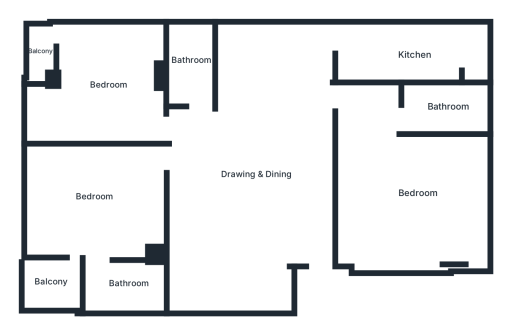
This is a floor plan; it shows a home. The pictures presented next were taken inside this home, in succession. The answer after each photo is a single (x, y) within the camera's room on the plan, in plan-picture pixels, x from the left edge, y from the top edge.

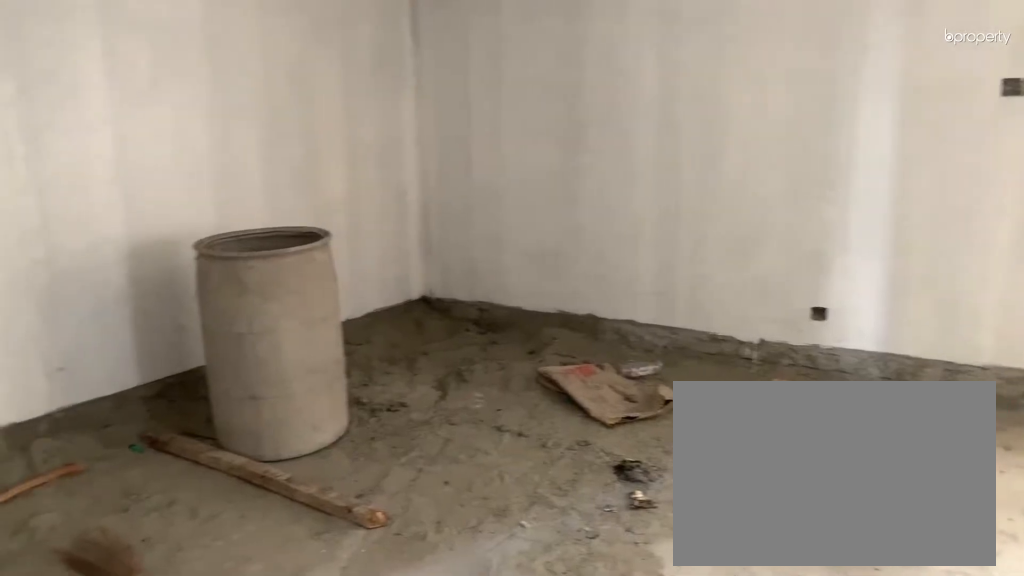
(257, 173)
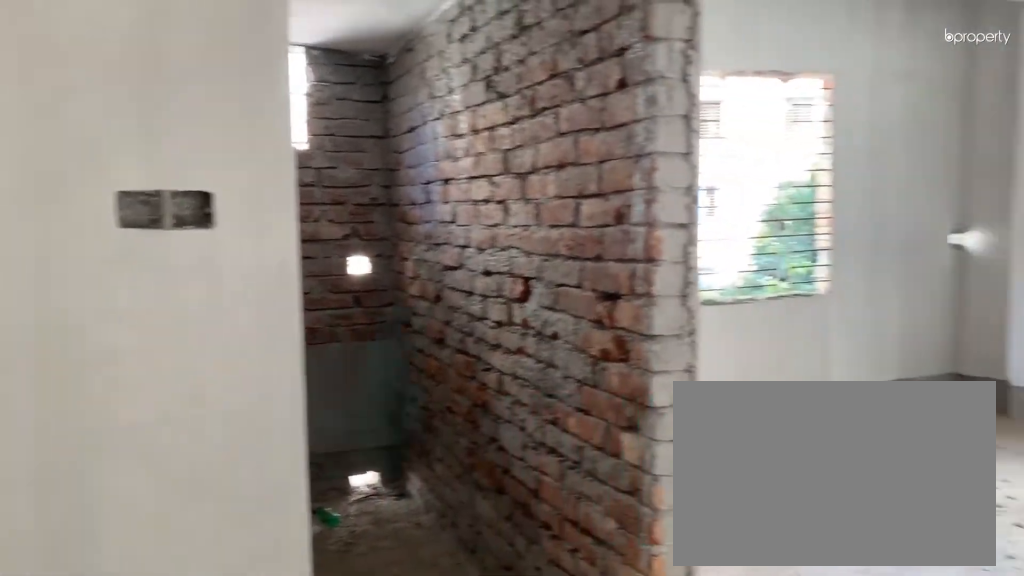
(417, 192)
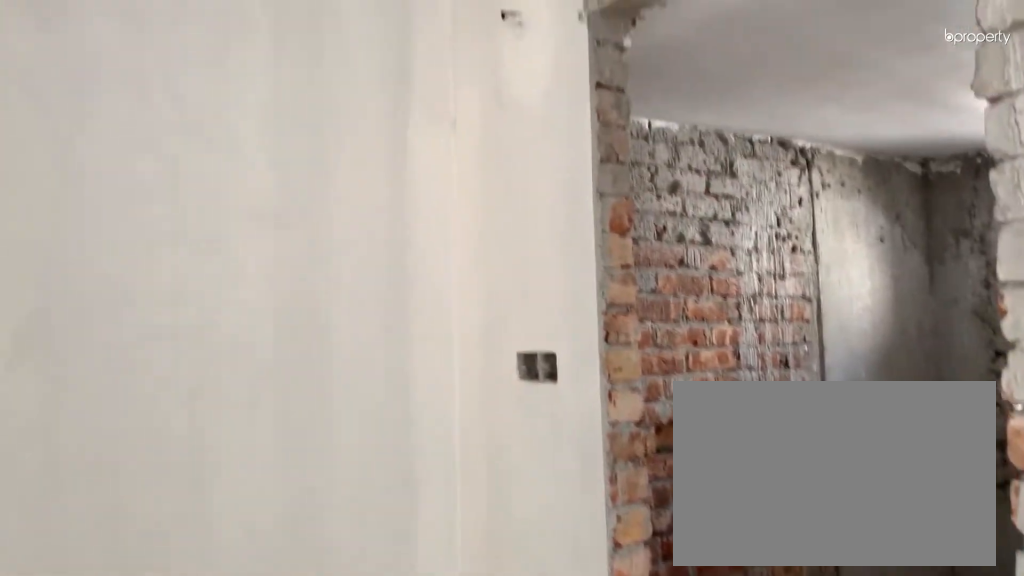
(417, 192)
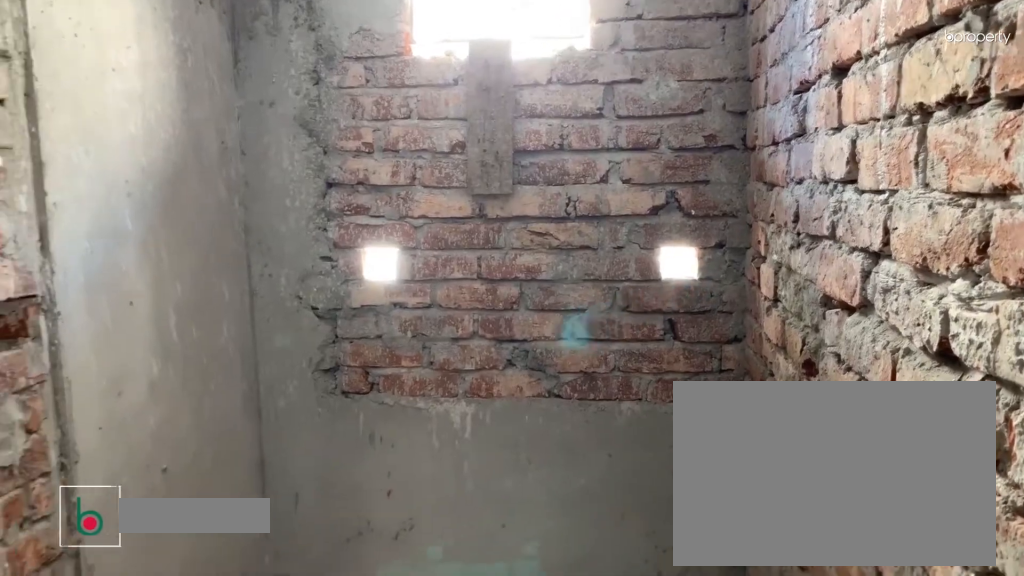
(449, 104)
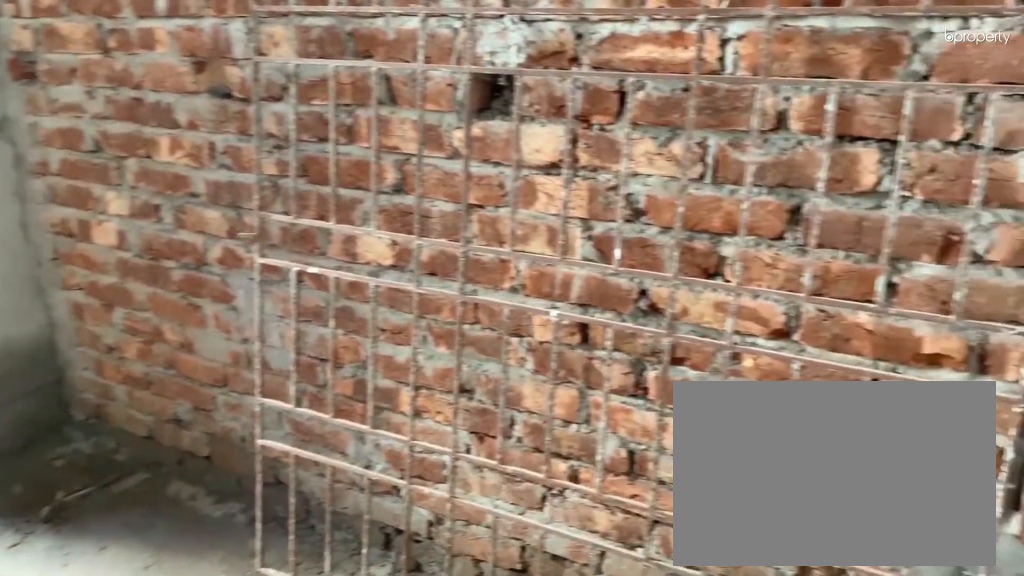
(410, 55)
